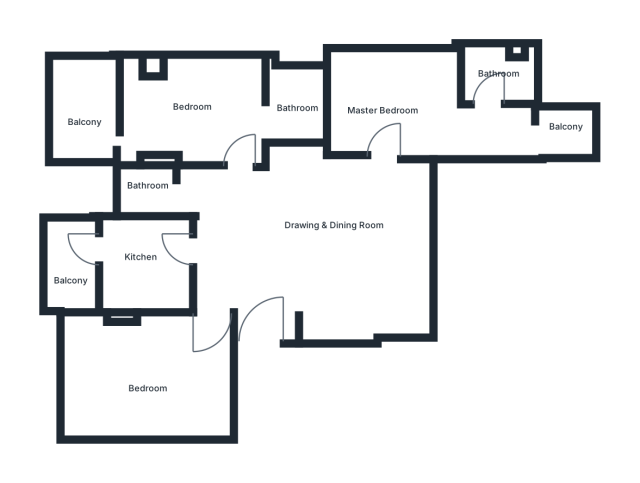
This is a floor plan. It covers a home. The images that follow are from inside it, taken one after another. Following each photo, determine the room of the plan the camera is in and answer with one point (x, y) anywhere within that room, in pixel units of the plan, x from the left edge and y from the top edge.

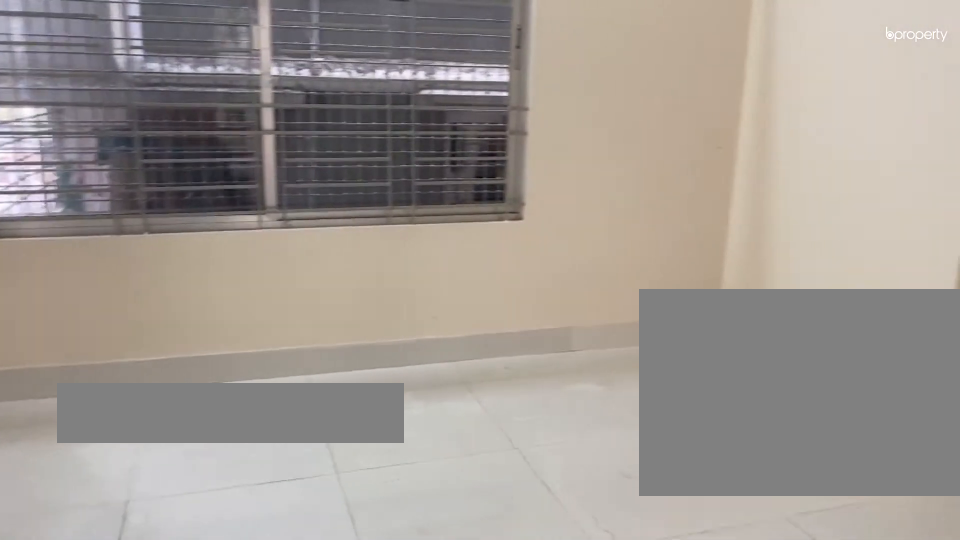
(316, 241)
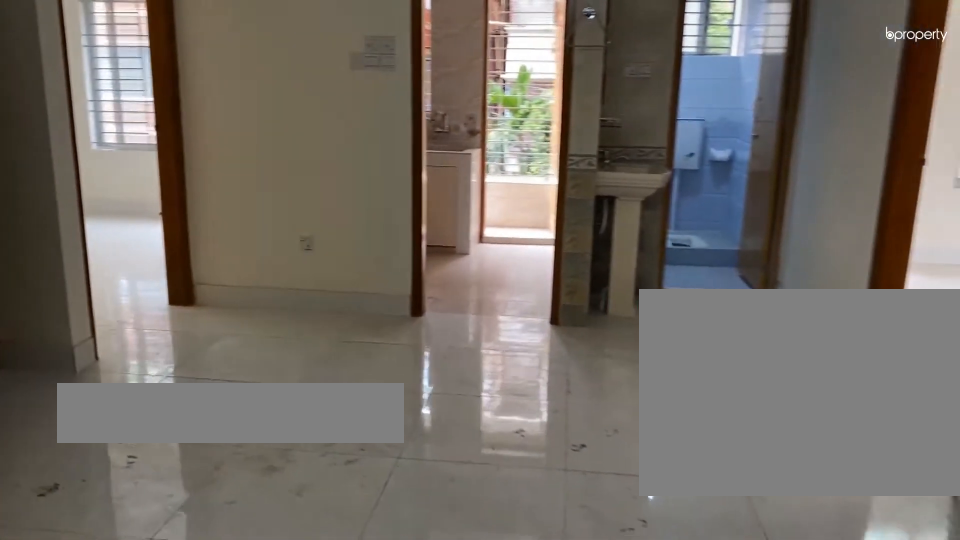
(316, 241)
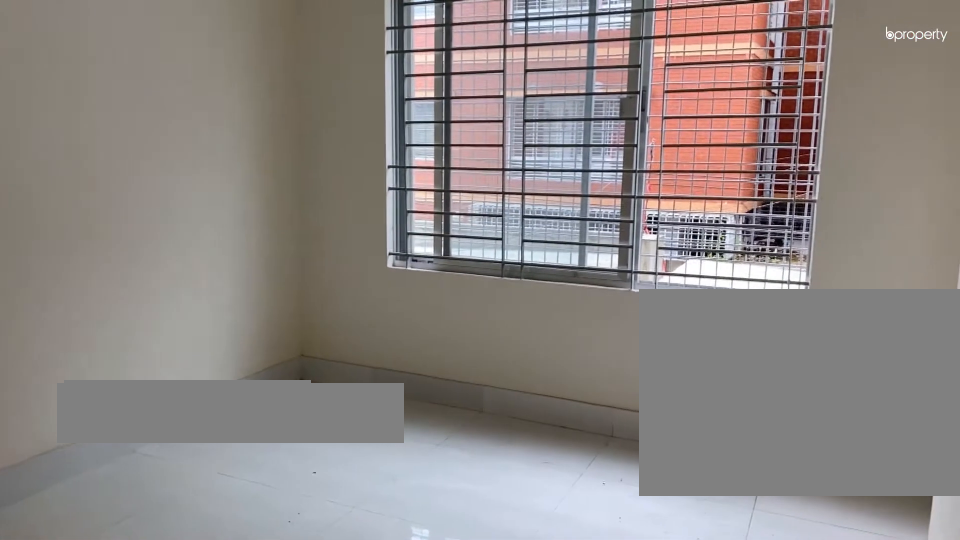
(147, 370)
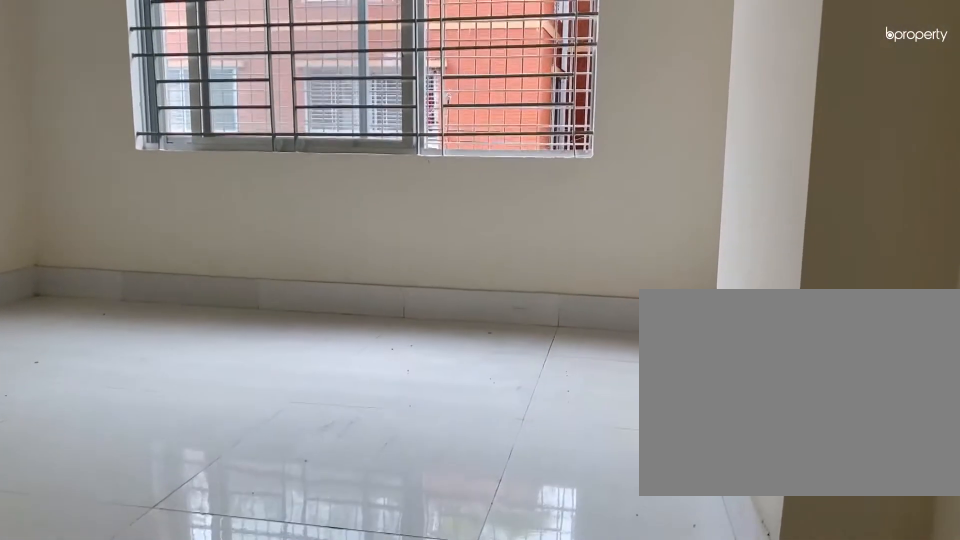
(147, 370)
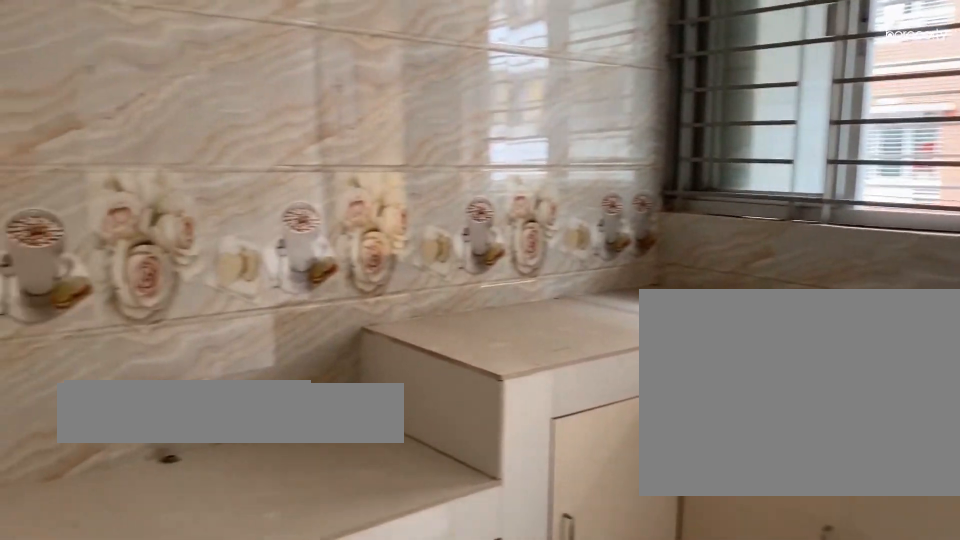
(144, 269)
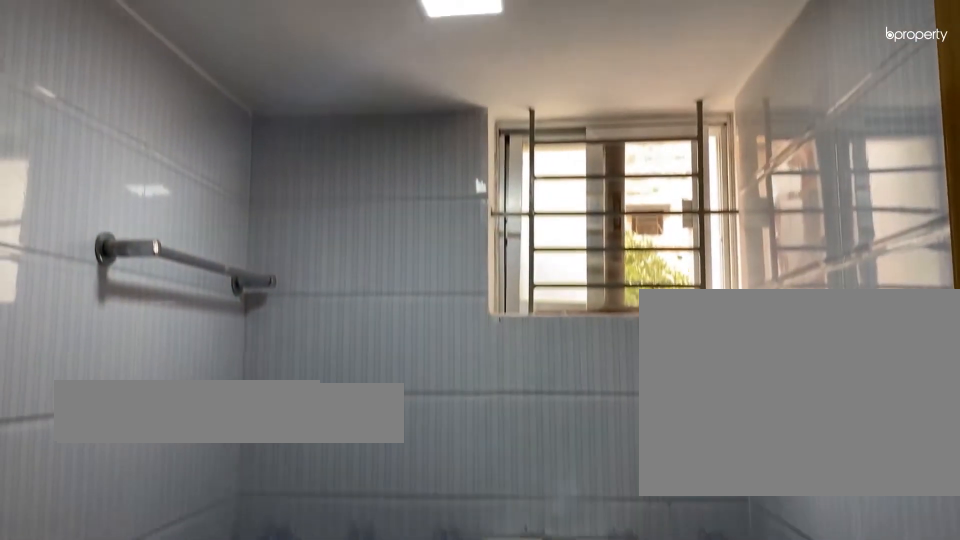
(153, 183)
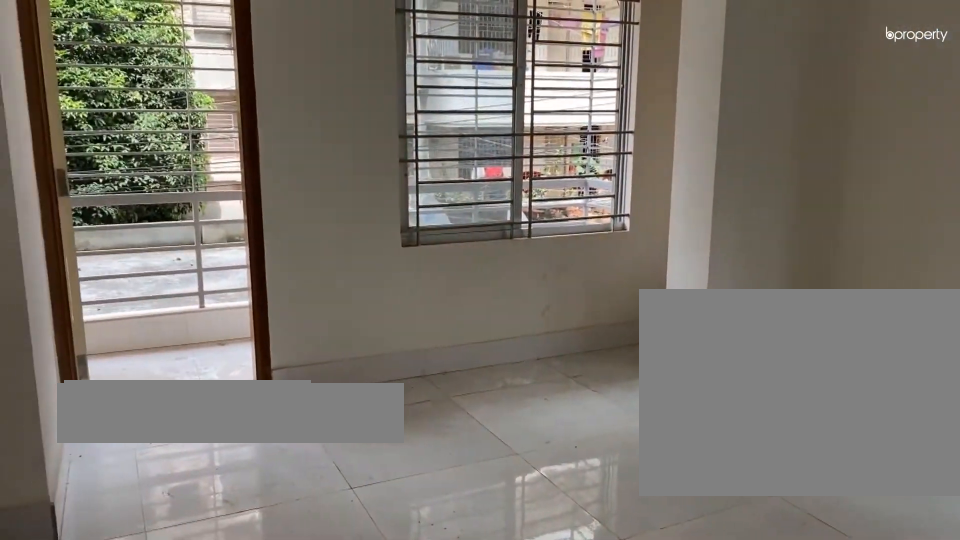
(196, 125)
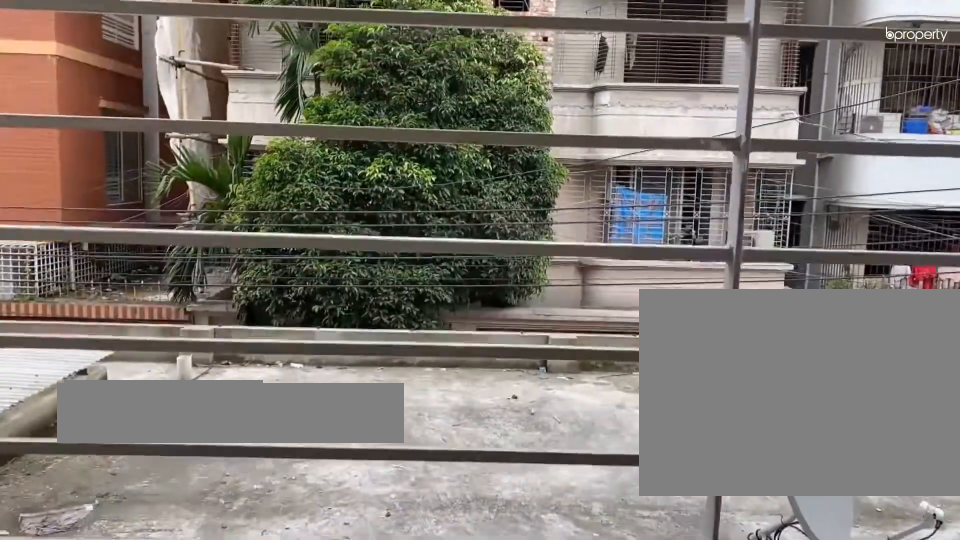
(82, 118)
